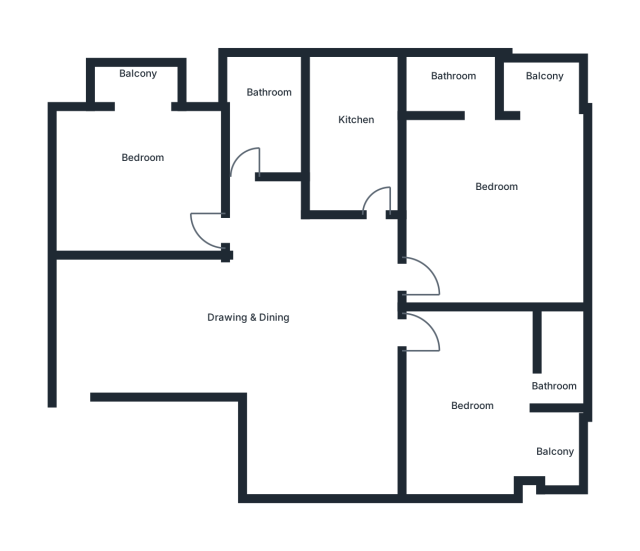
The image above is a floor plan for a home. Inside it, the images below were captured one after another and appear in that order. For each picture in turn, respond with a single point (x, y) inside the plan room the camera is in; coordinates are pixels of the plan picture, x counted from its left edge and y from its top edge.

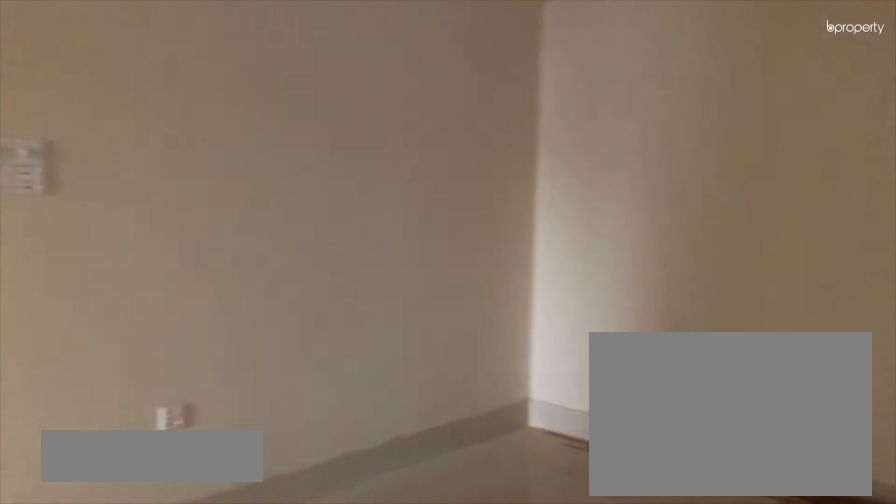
(286, 324)
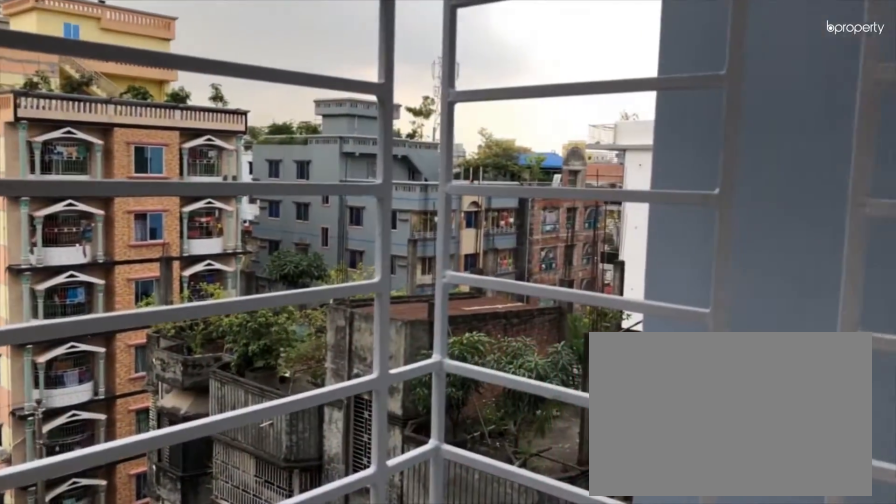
(133, 86)
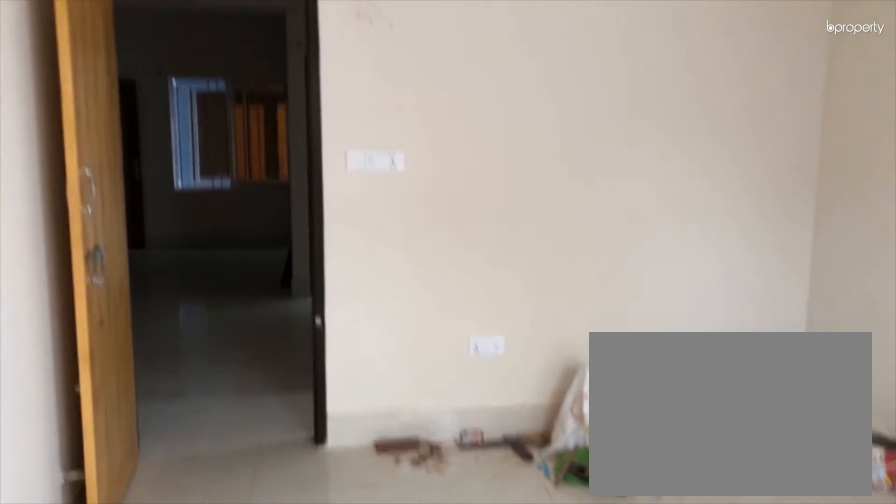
(489, 186)
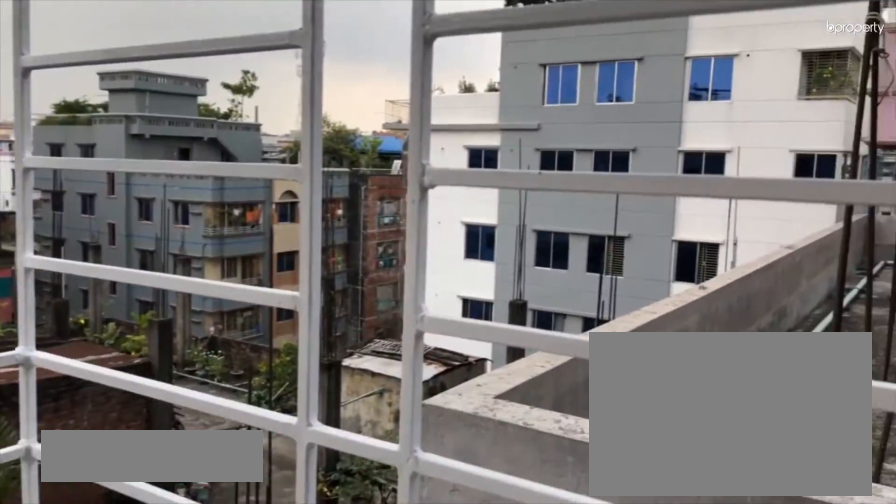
(543, 83)
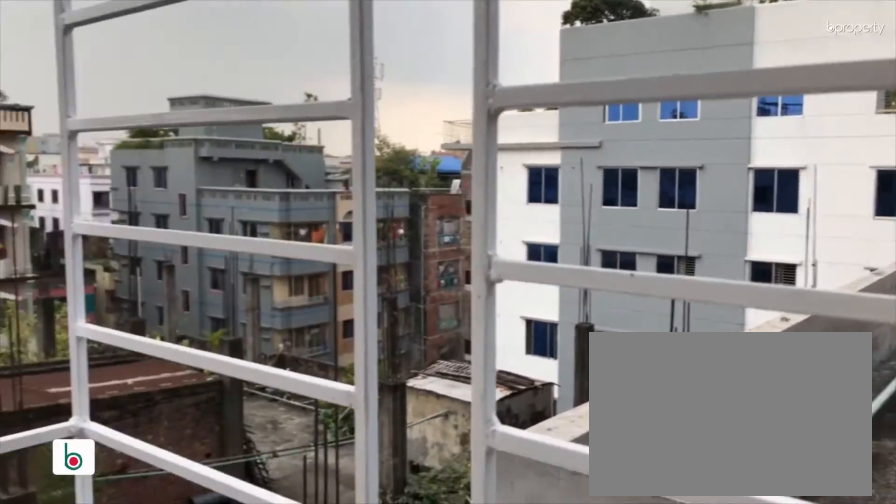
(543, 83)
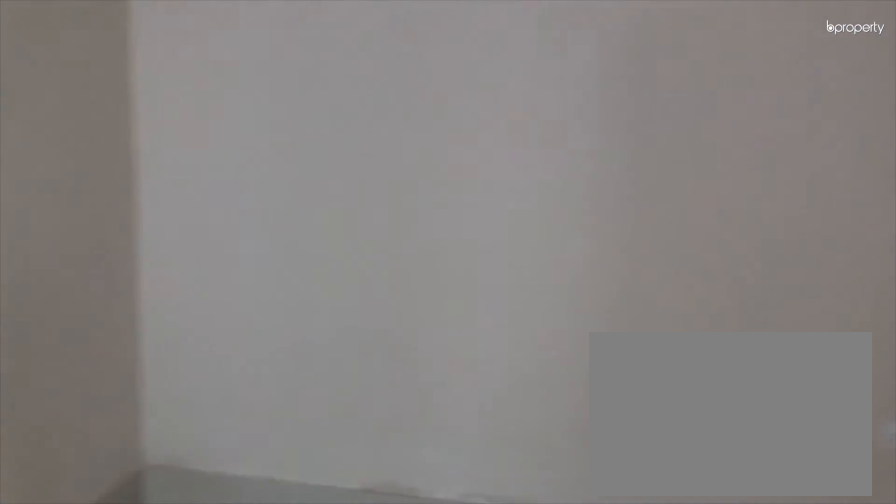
(485, 398)
